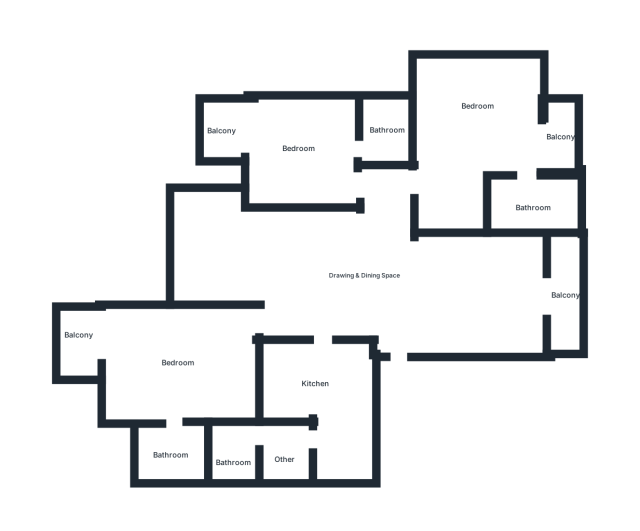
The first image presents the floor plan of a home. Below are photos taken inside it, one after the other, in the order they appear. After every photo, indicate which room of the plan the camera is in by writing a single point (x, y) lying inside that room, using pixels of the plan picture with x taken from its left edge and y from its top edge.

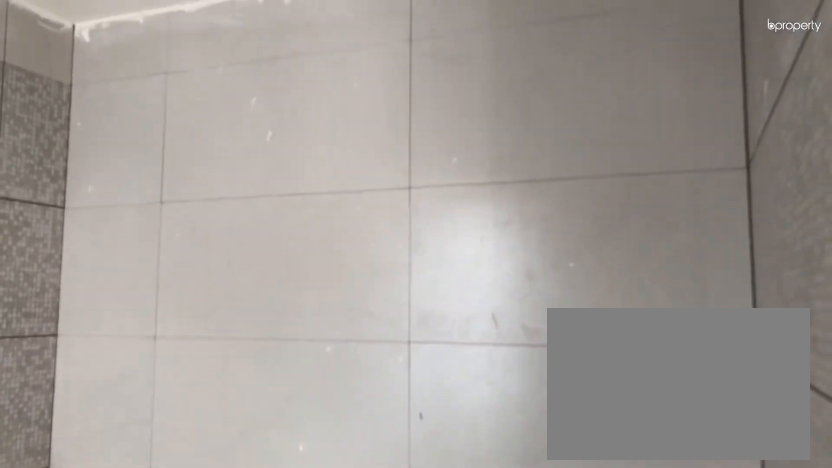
(541, 207)
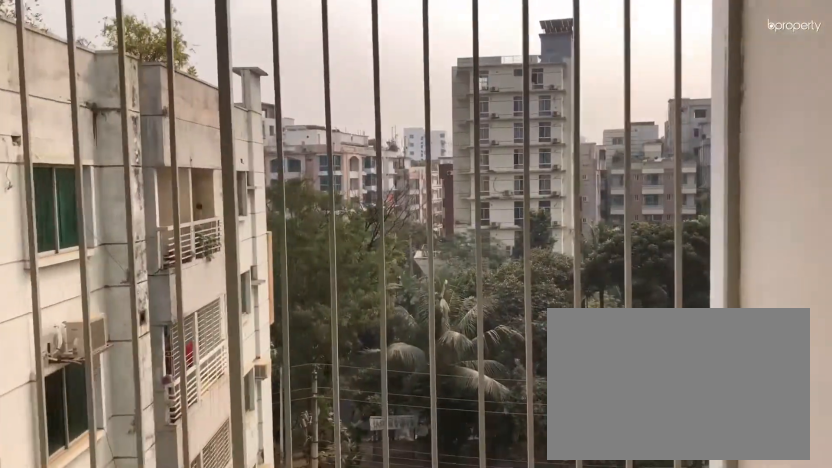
(524, 139)
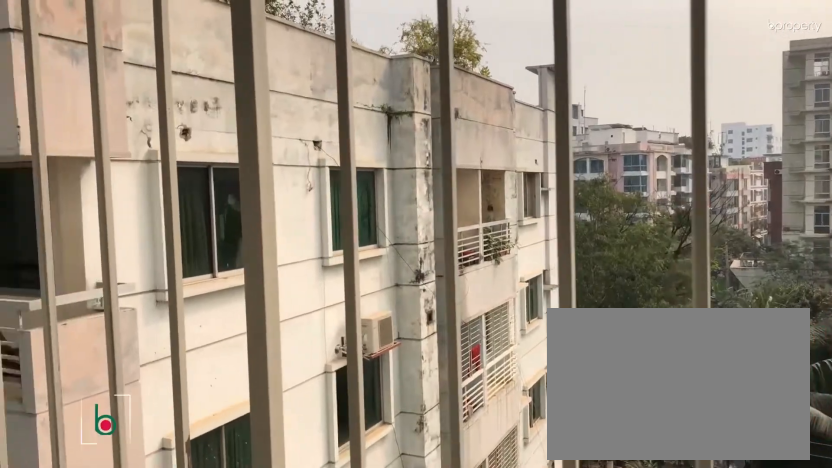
(561, 137)
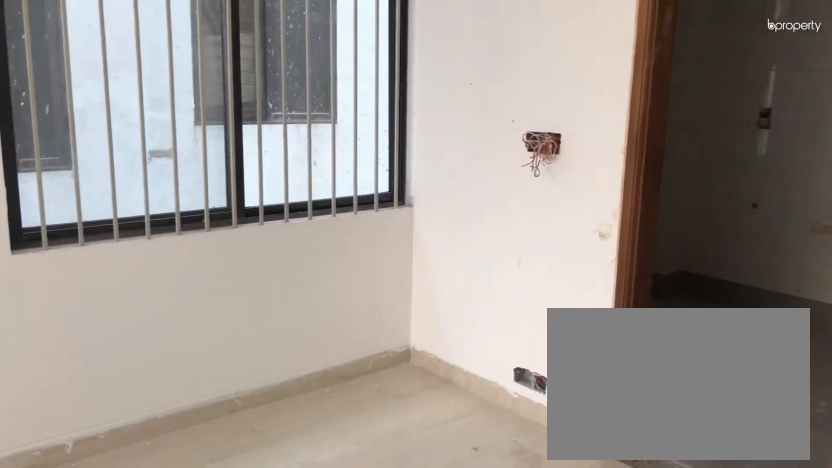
(275, 151)
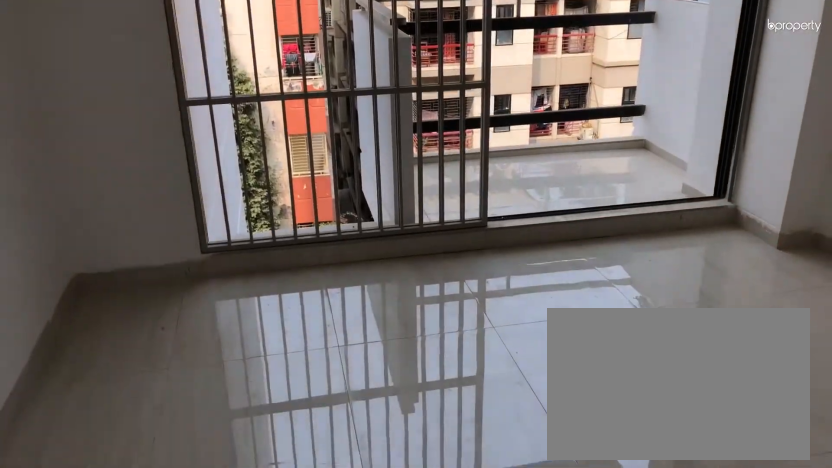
(275, 151)
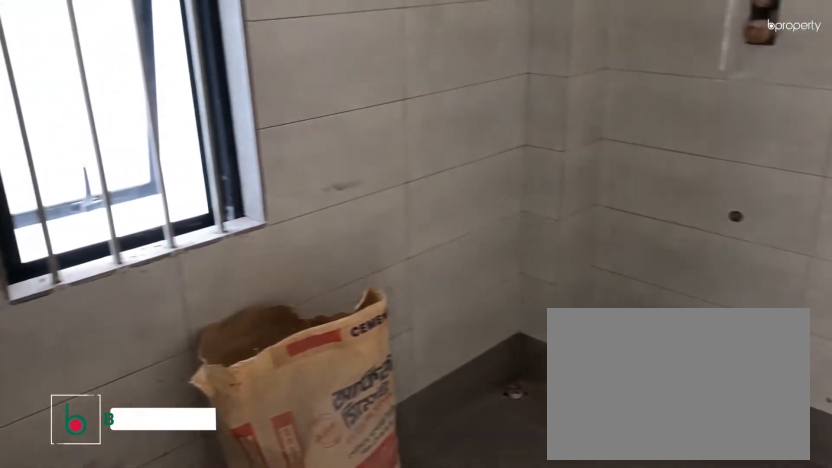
(387, 134)
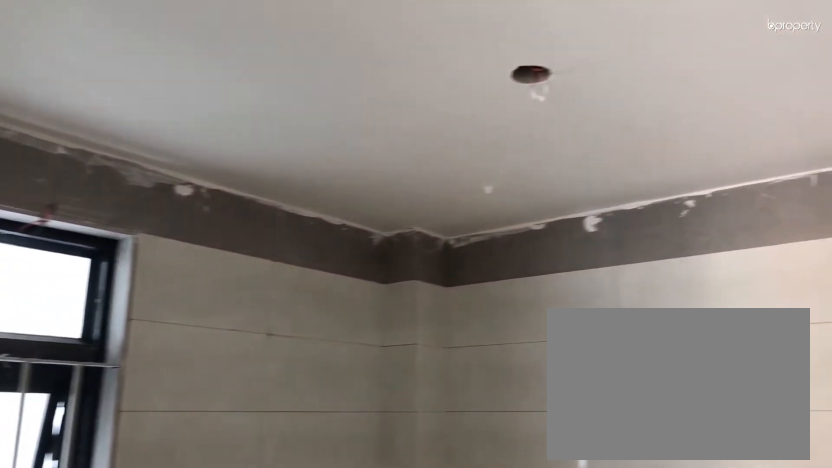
(387, 134)
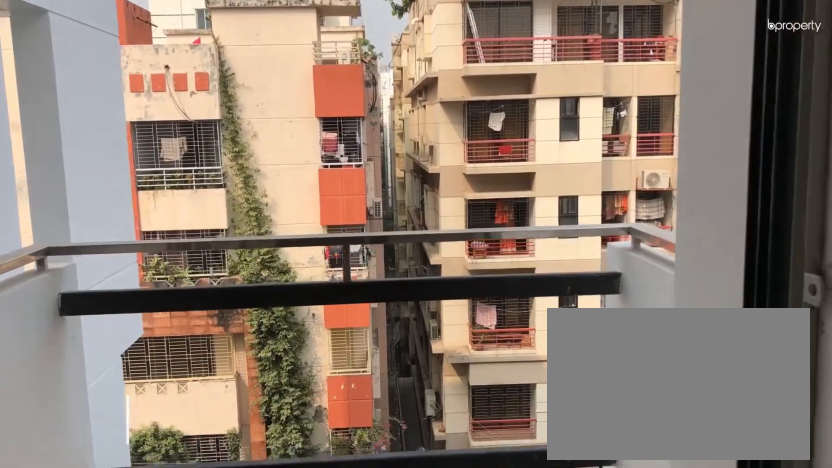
(262, 139)
